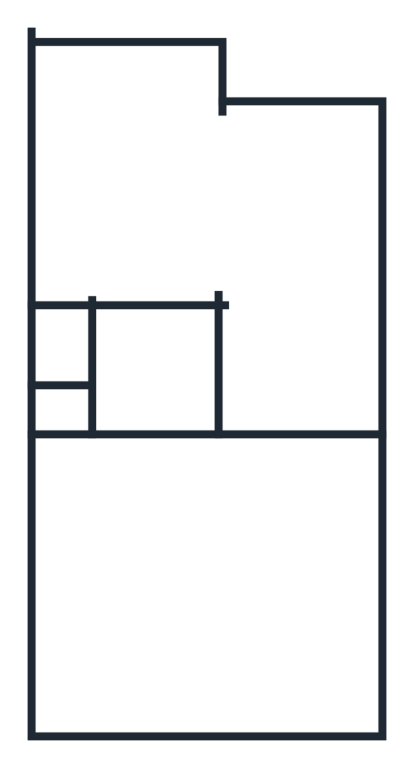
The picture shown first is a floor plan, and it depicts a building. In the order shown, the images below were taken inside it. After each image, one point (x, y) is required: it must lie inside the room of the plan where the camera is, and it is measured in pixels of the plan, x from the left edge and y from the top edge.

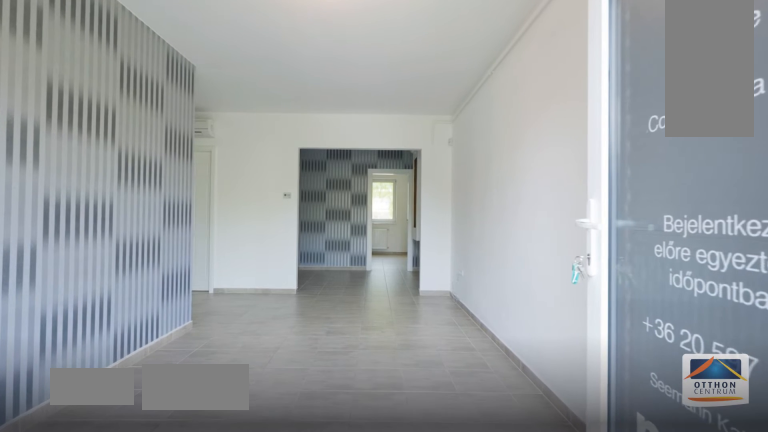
(288, 616)
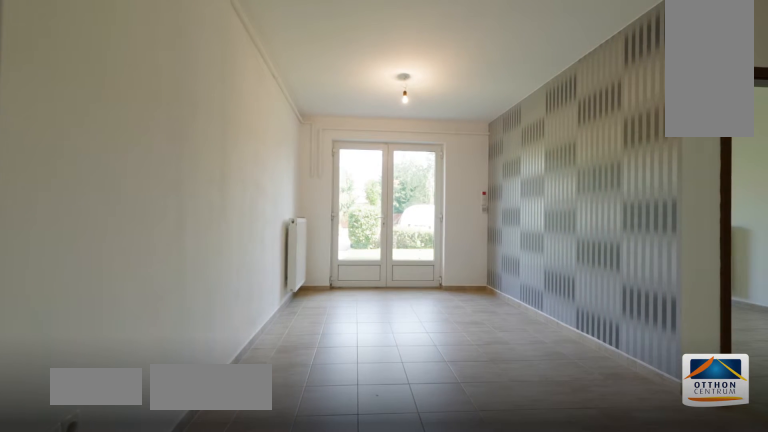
(287, 615)
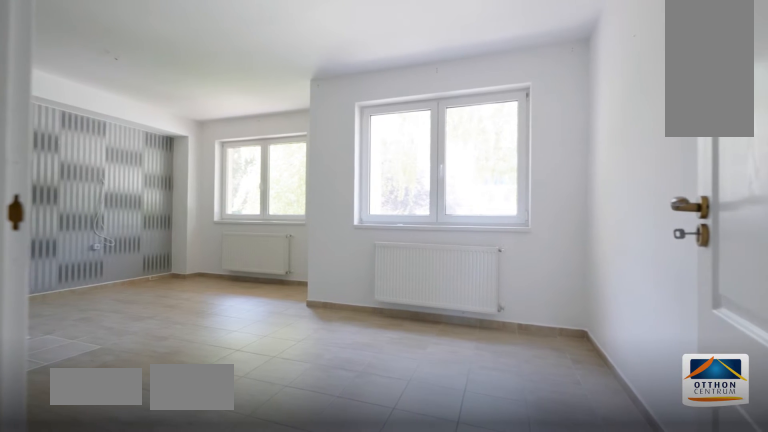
(181, 191)
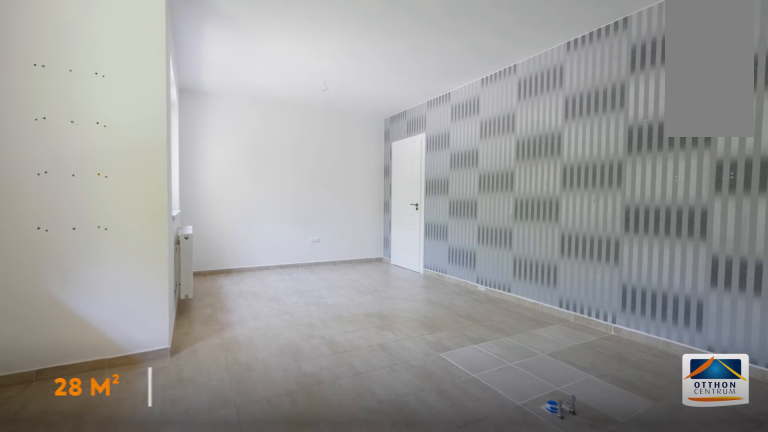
(180, 191)
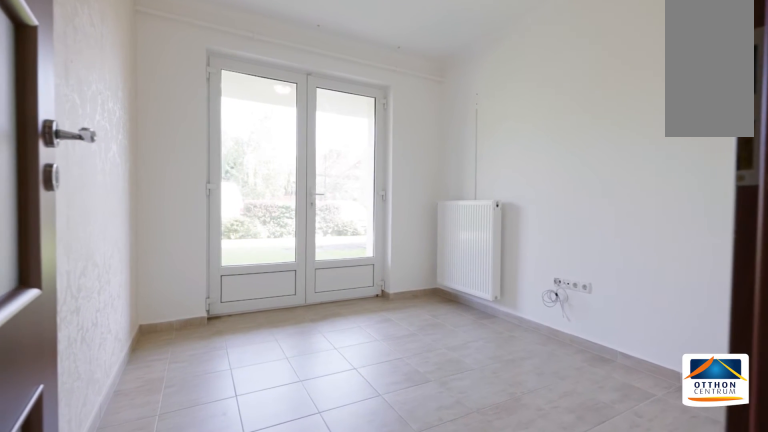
(136, 646)
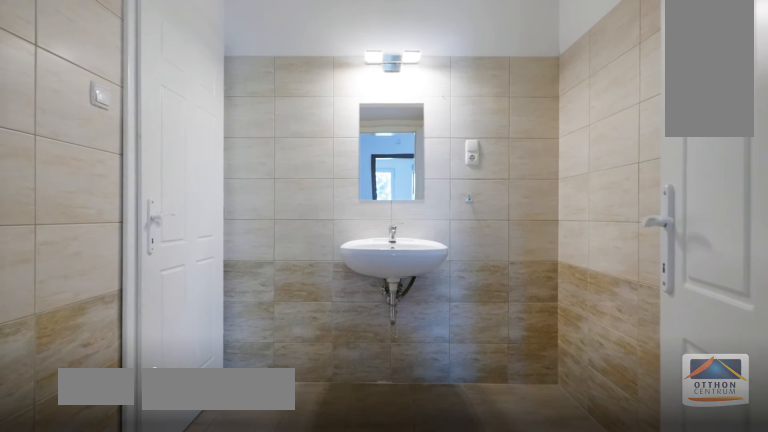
(153, 361)
